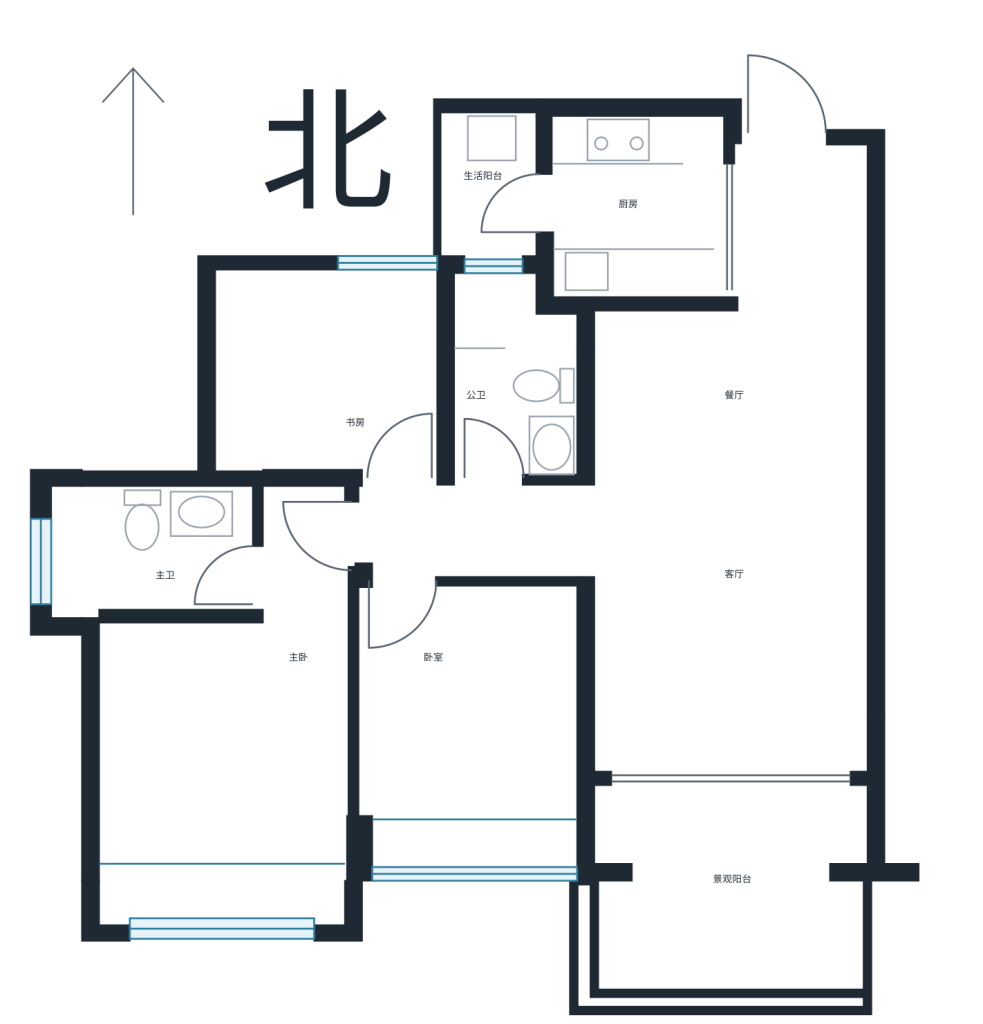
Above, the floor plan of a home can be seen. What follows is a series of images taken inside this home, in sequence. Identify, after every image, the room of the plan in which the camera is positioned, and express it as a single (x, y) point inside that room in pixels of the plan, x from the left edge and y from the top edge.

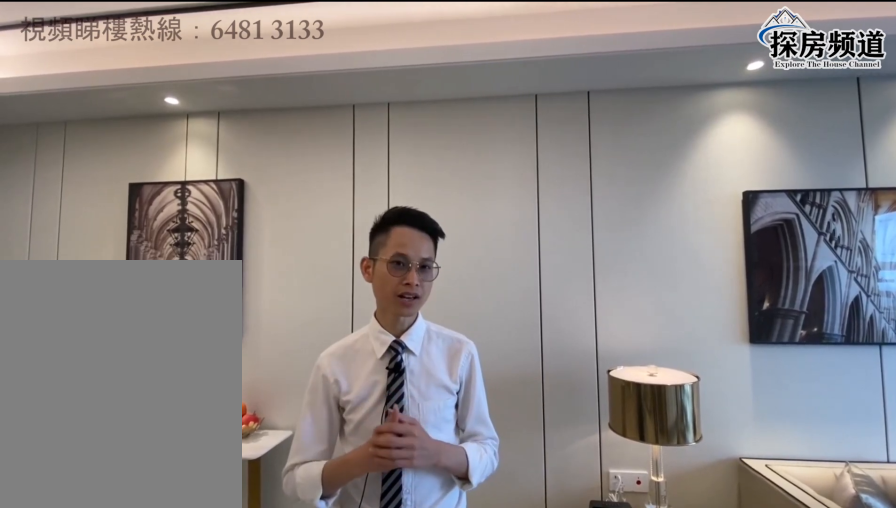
(757, 492)
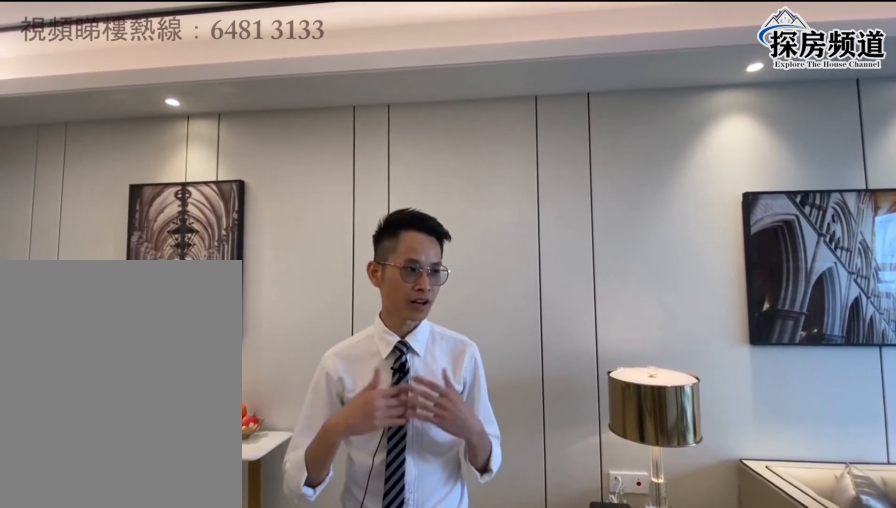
(758, 470)
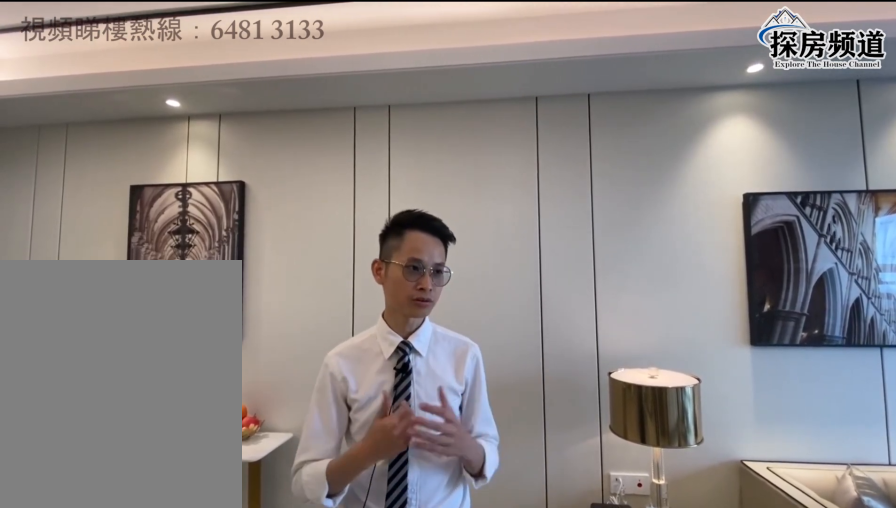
(757, 492)
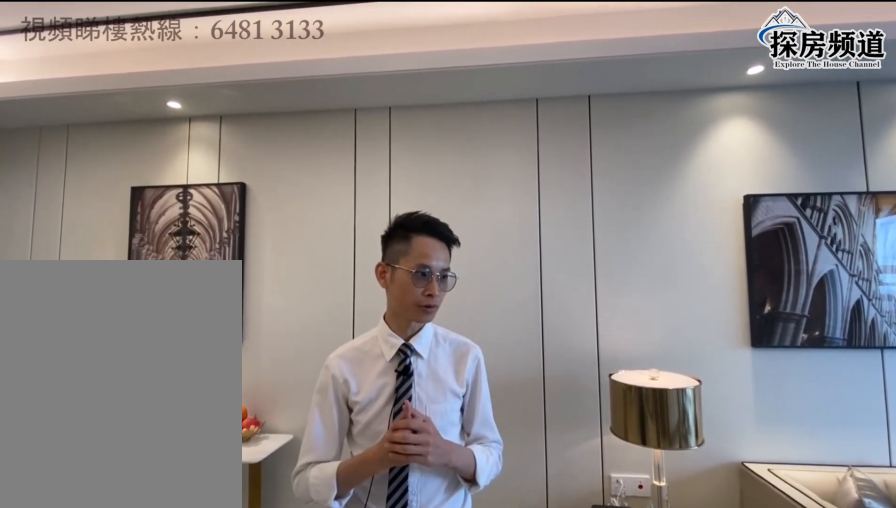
(759, 470)
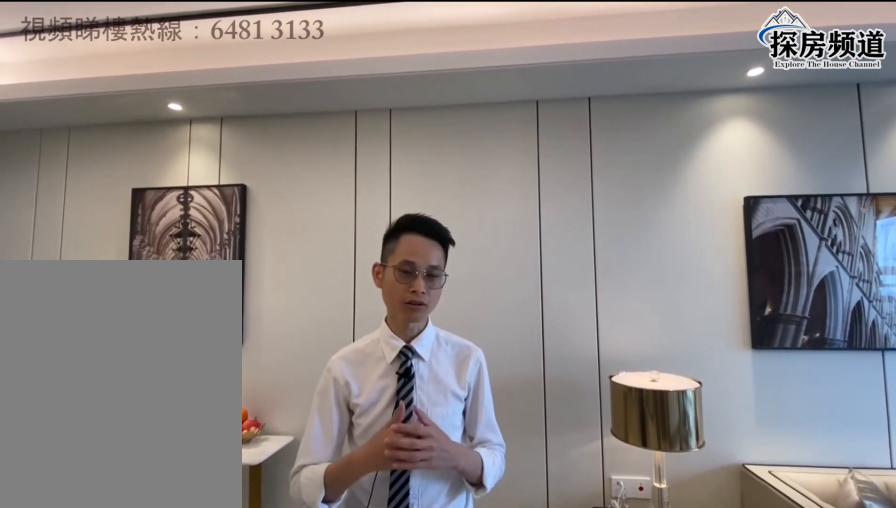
(756, 492)
